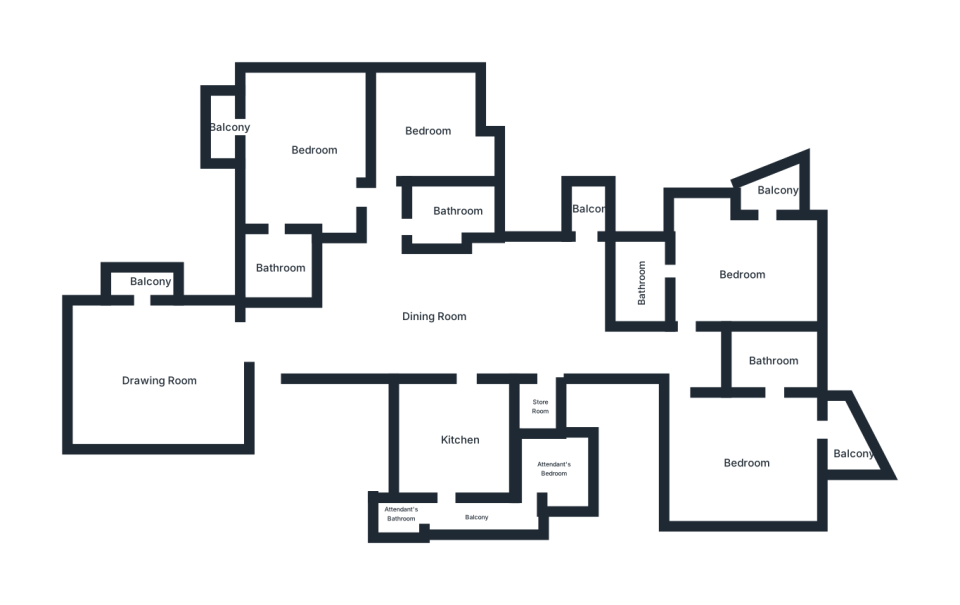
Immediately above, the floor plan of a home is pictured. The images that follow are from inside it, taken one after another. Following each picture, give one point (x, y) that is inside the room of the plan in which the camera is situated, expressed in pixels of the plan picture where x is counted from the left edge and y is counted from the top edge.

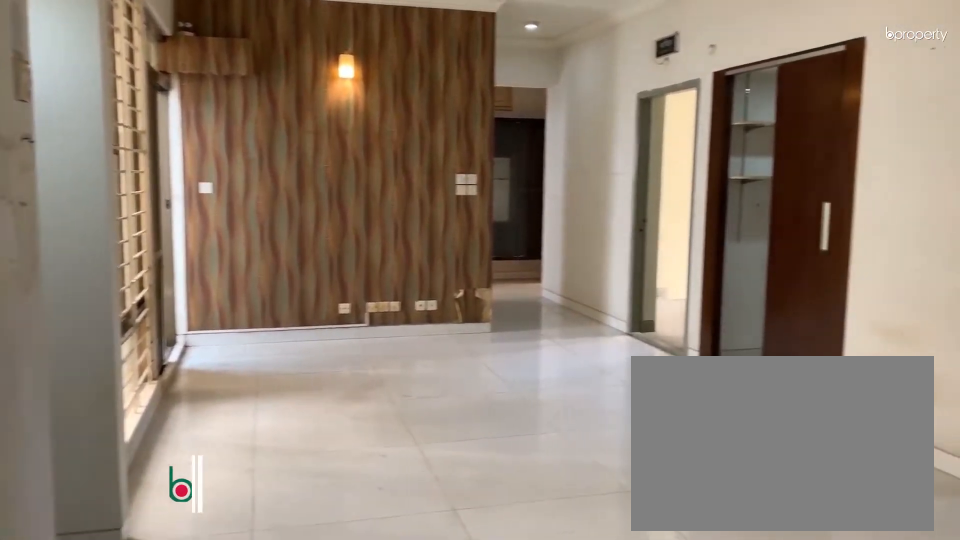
(434, 317)
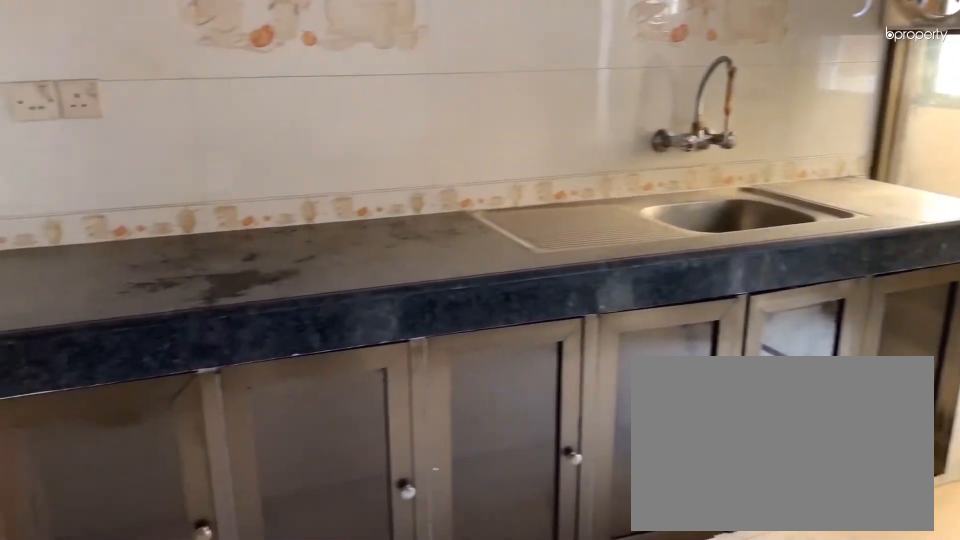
(463, 439)
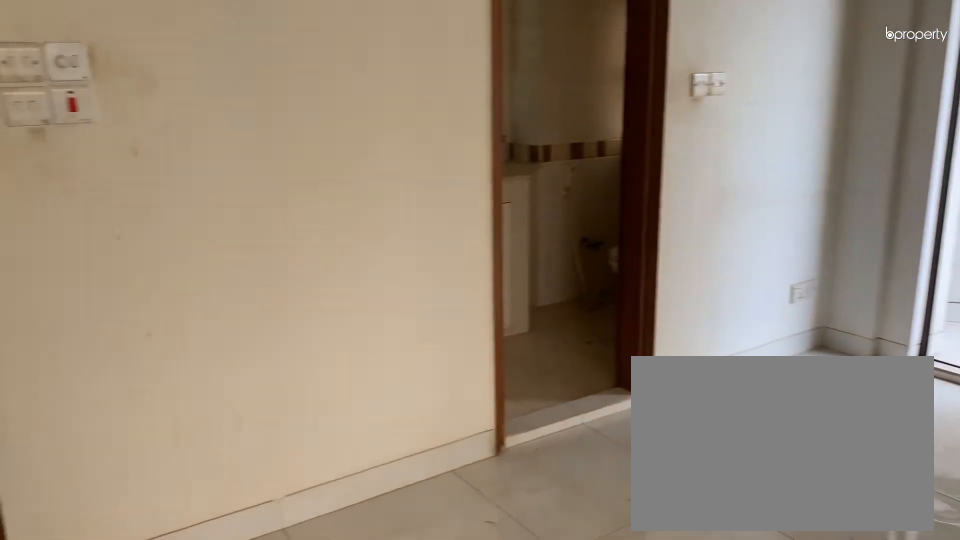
(743, 463)
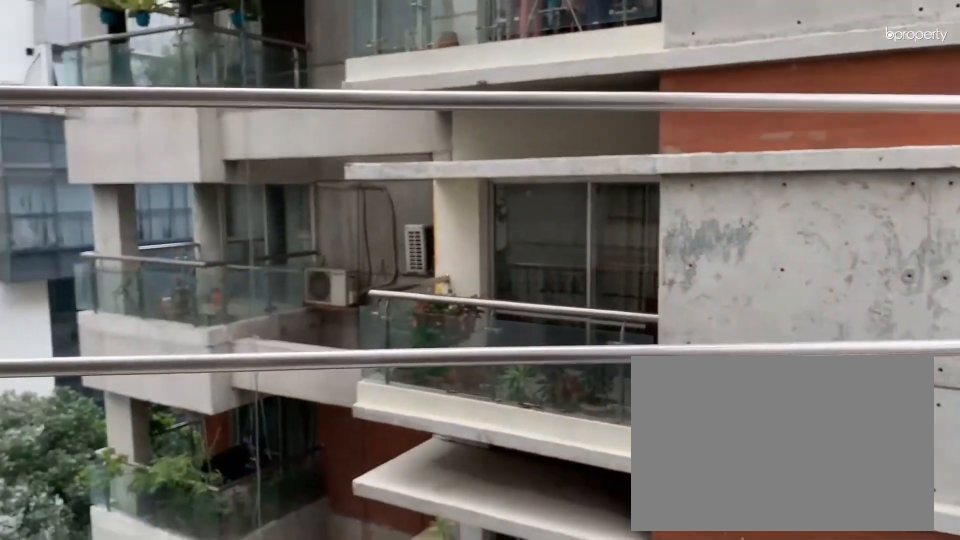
(851, 452)
